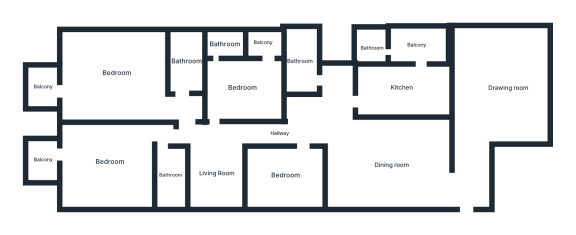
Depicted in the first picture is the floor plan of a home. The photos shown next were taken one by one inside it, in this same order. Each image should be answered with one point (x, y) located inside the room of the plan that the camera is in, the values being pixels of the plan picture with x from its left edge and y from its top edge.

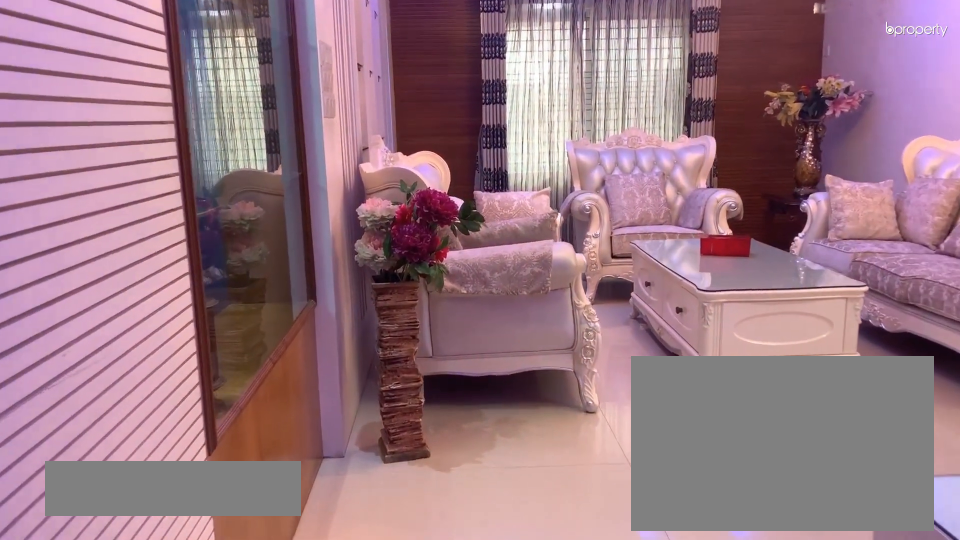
(469, 166)
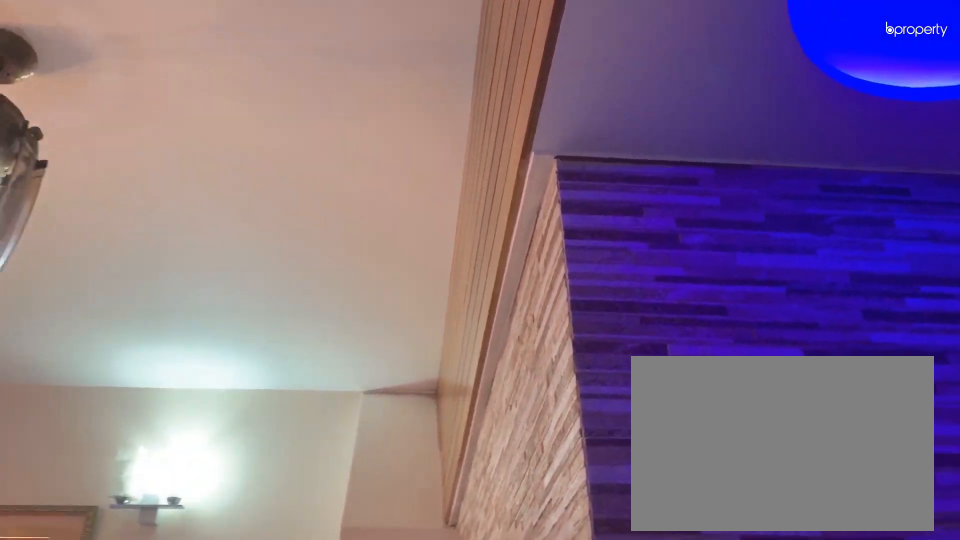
(507, 89)
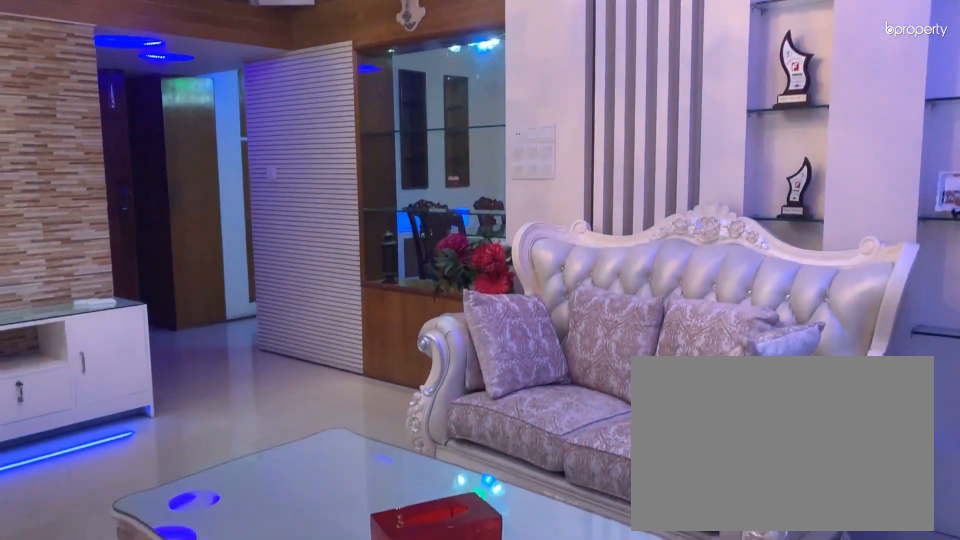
(507, 88)
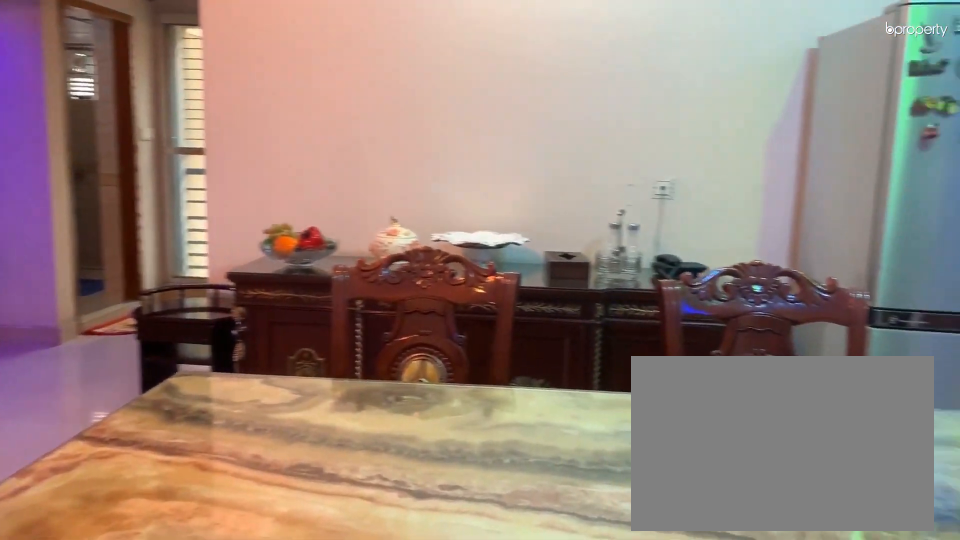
(390, 165)
